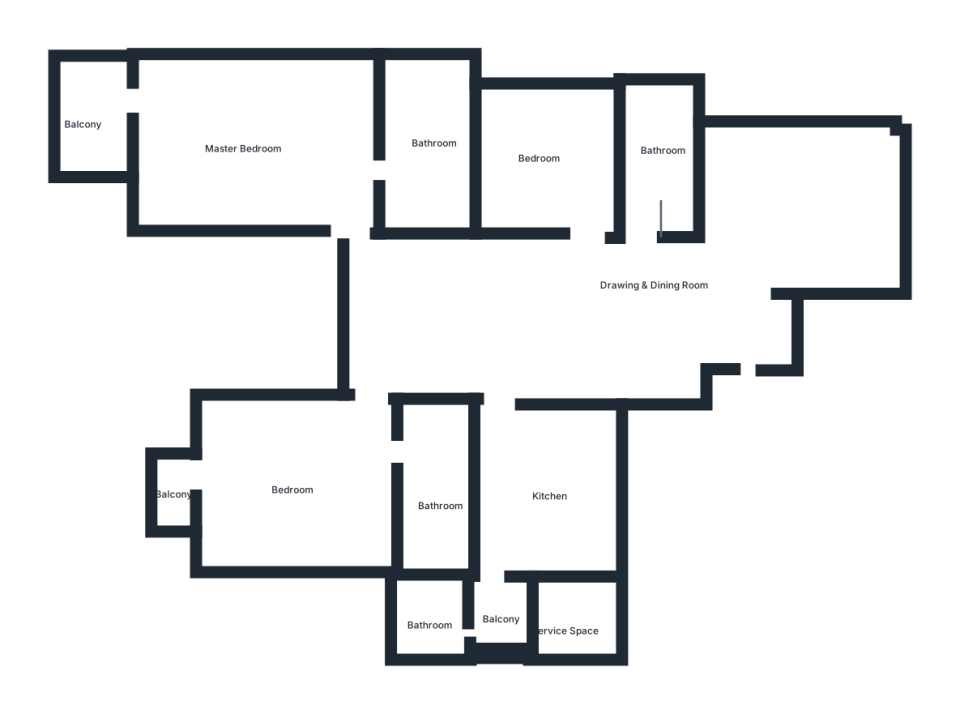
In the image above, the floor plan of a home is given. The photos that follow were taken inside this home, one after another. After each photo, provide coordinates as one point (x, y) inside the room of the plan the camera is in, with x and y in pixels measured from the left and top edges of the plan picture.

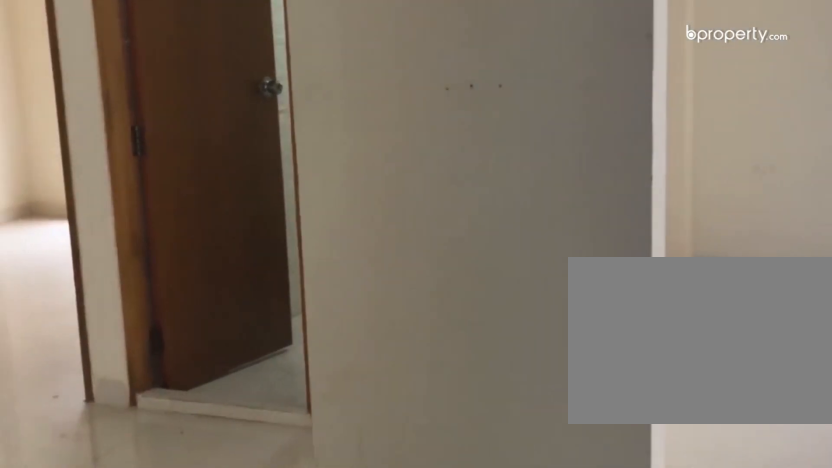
(637, 313)
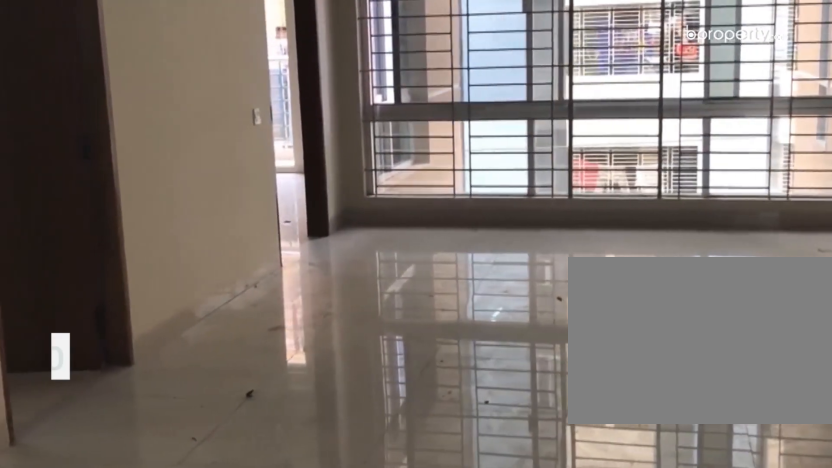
(637, 313)
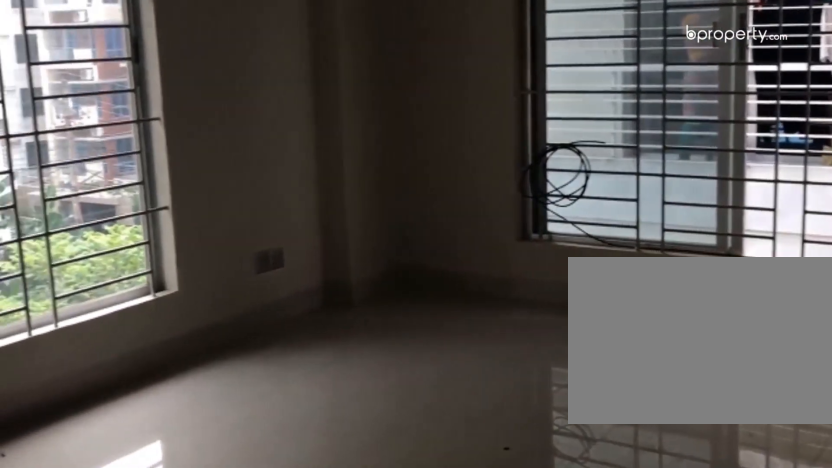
(792, 211)
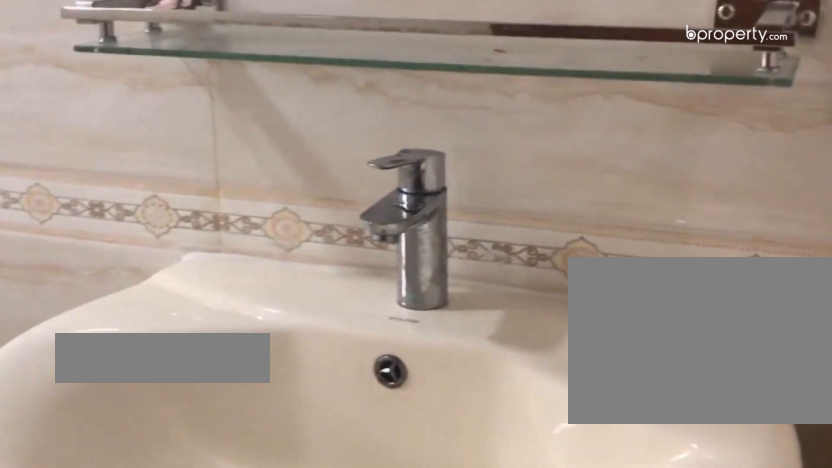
(653, 179)
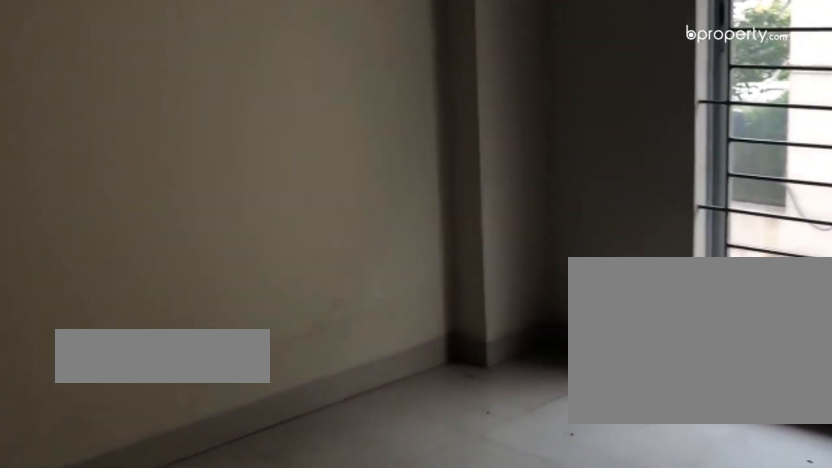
(560, 164)
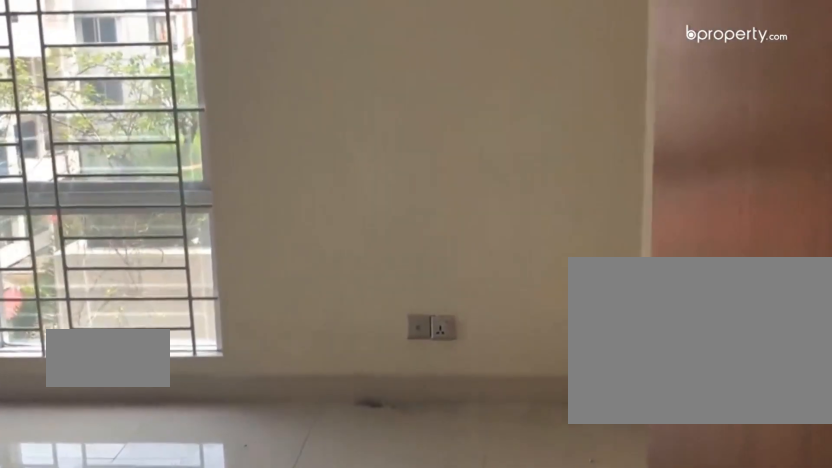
(259, 146)
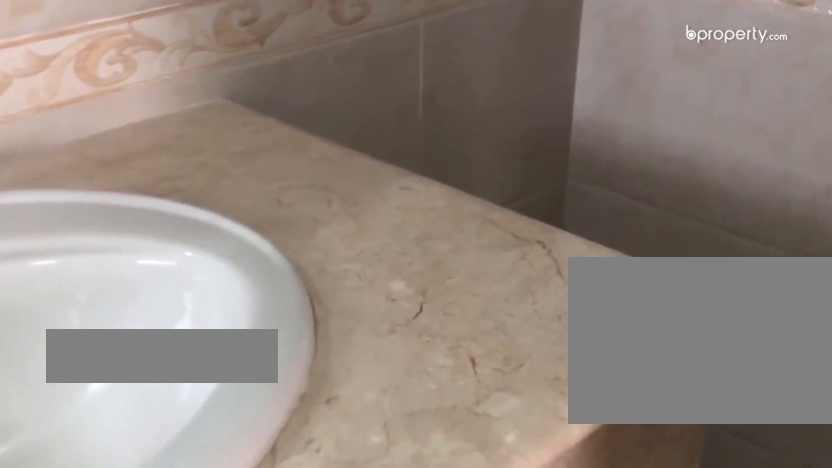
(432, 151)
